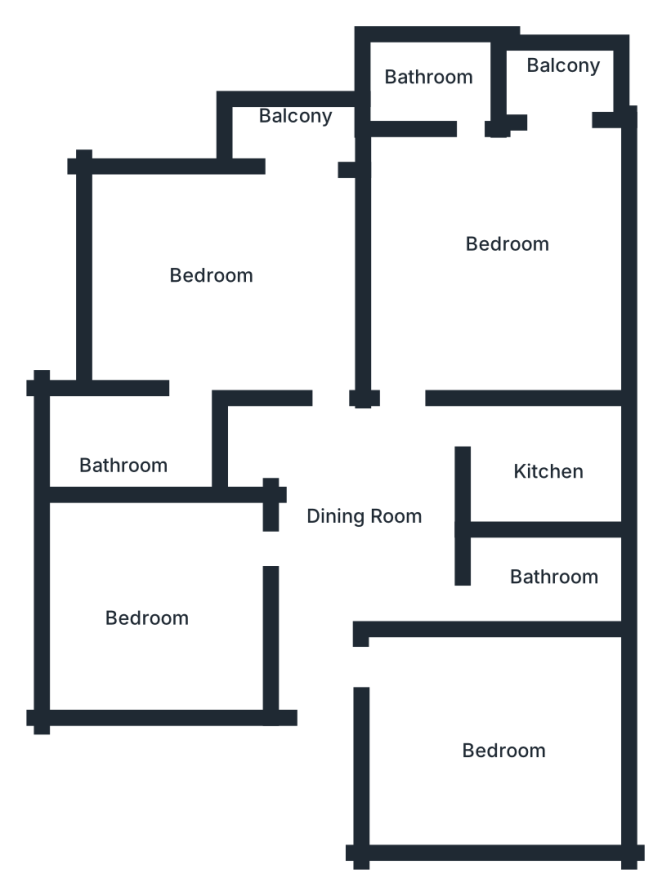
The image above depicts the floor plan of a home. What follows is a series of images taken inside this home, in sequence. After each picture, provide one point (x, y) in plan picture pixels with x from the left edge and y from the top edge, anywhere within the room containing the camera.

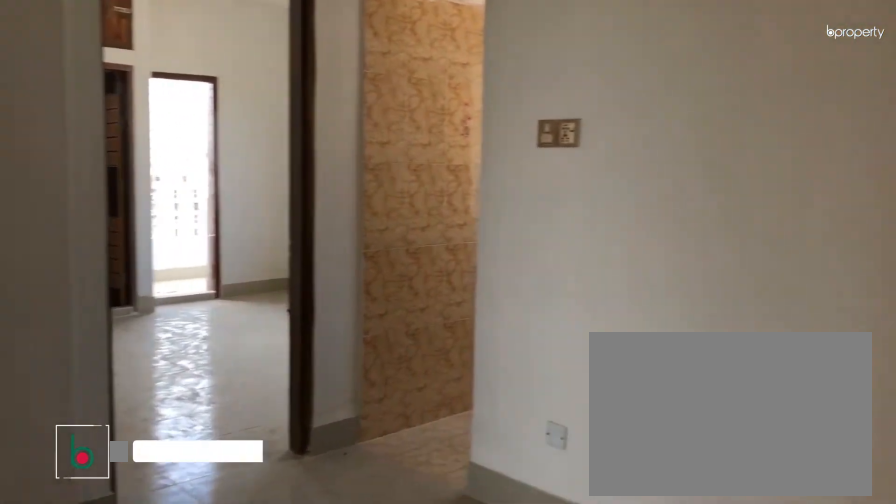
(359, 526)
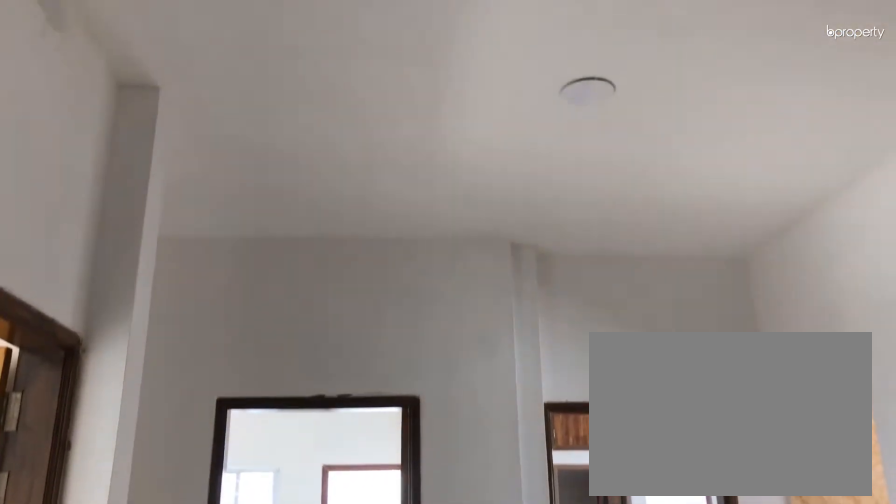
(362, 511)
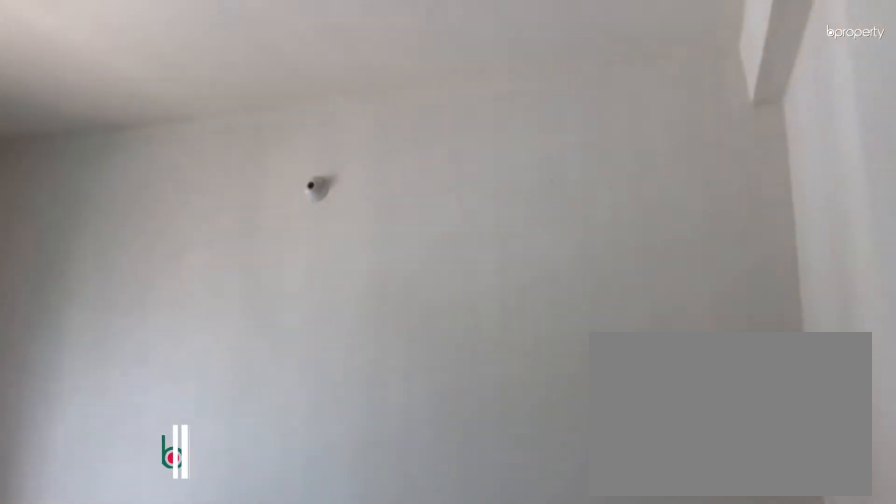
(485, 750)
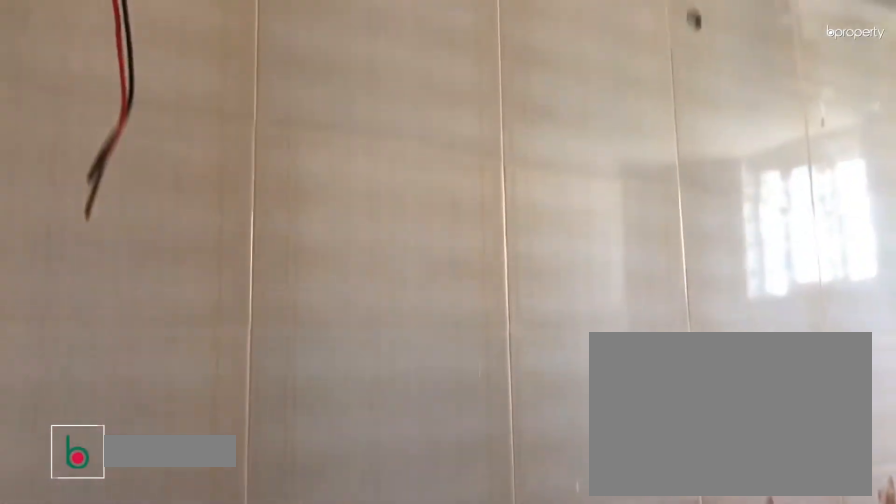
(536, 579)
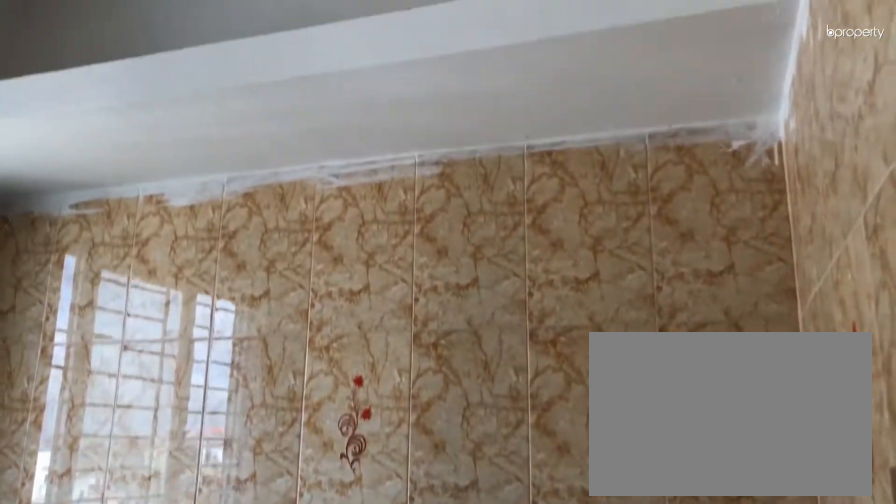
(536, 470)
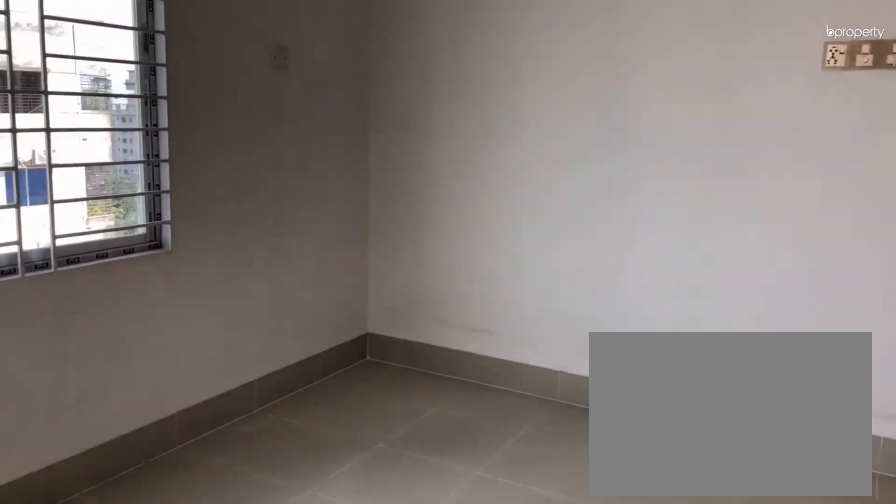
(494, 230)
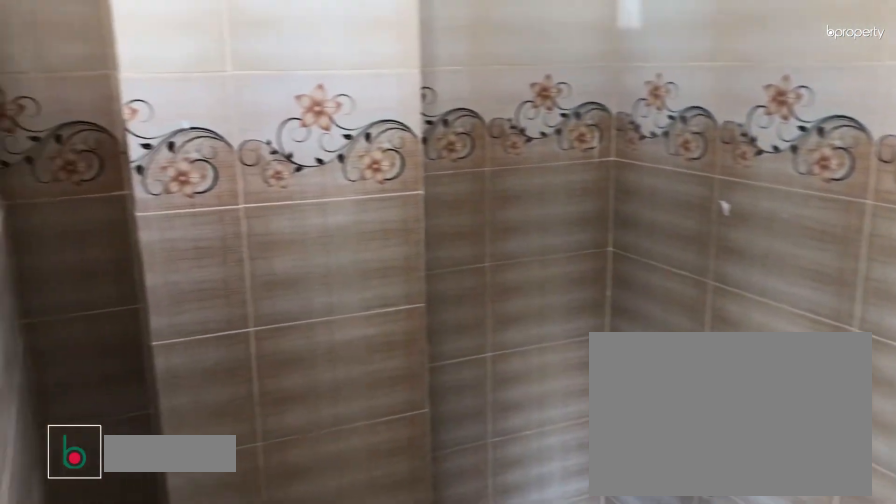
(423, 80)
